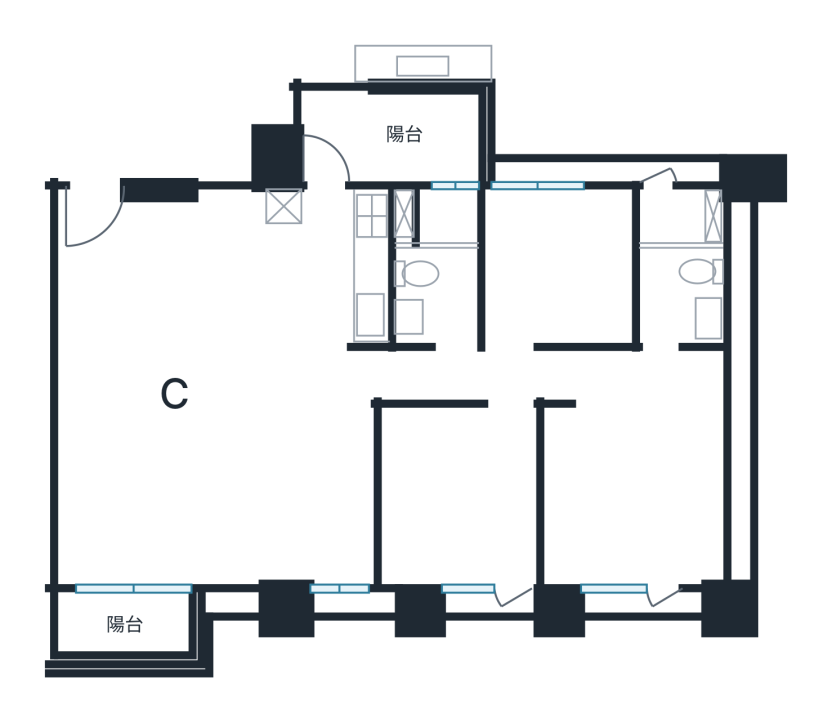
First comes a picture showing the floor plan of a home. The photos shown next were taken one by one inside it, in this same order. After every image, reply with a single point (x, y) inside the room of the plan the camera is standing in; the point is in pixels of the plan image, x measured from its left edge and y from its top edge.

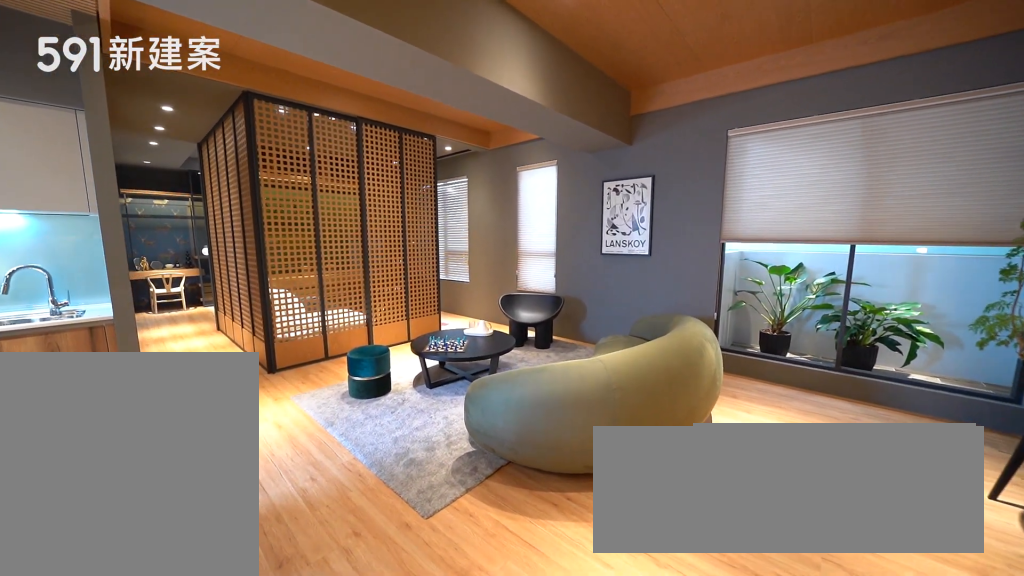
(219, 467)
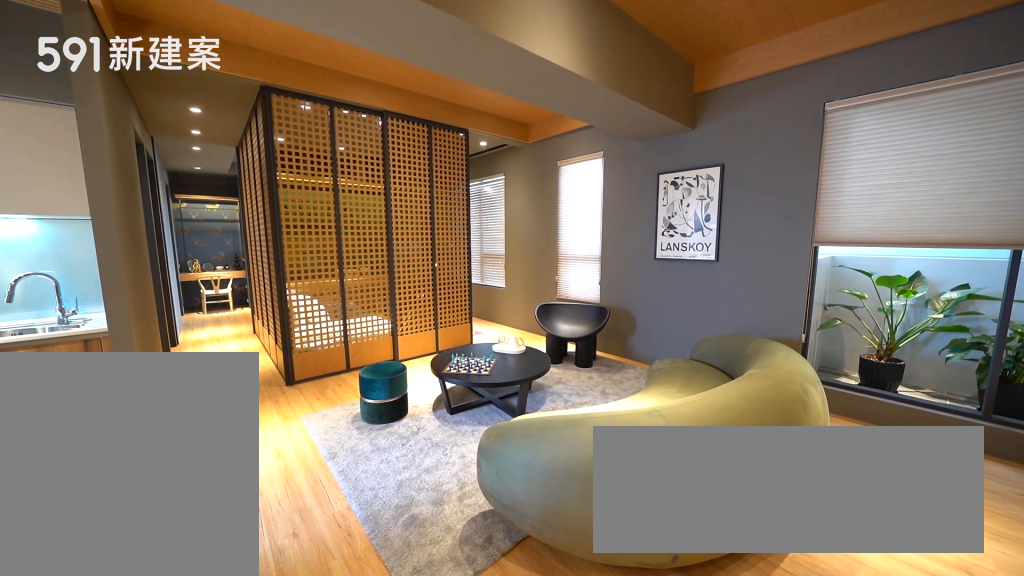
(219, 467)
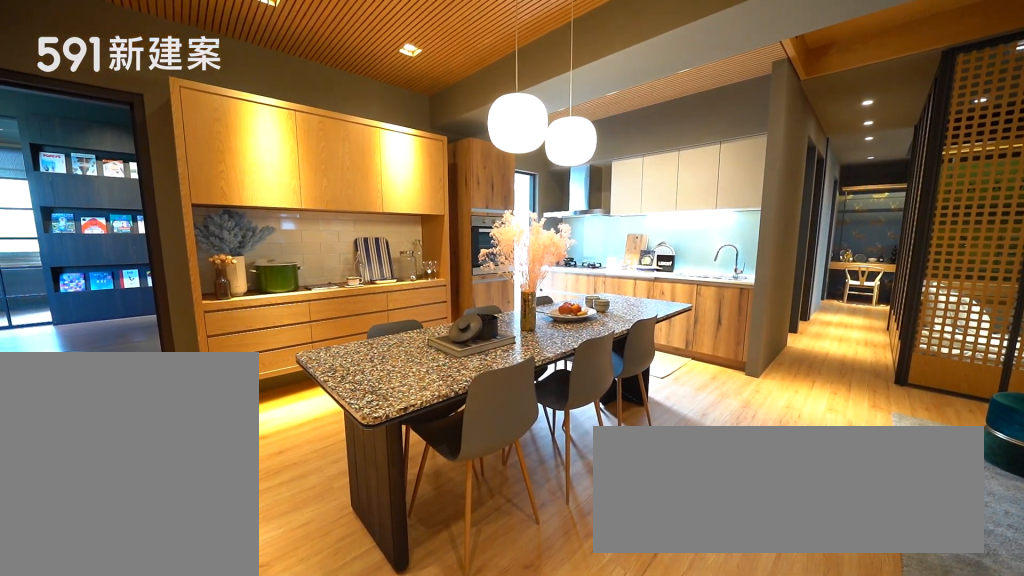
(216, 289)
